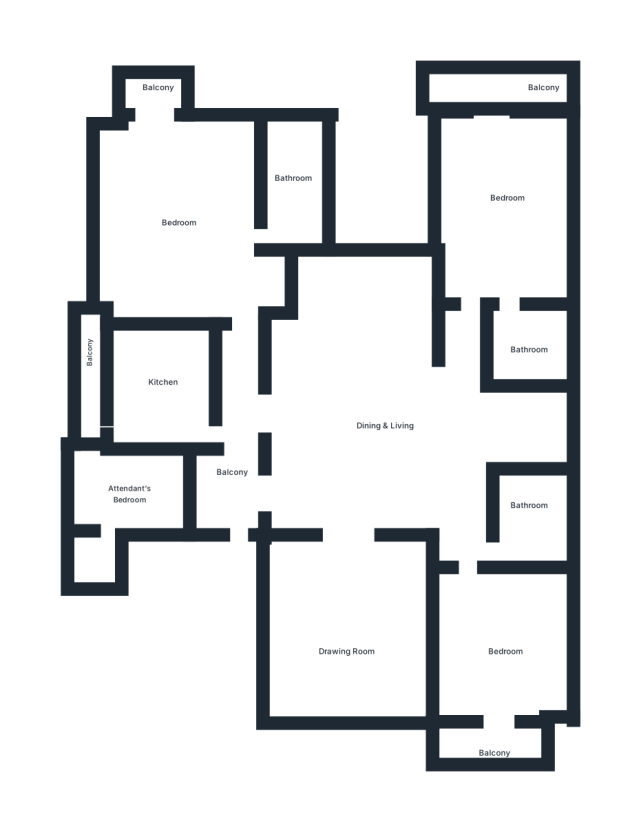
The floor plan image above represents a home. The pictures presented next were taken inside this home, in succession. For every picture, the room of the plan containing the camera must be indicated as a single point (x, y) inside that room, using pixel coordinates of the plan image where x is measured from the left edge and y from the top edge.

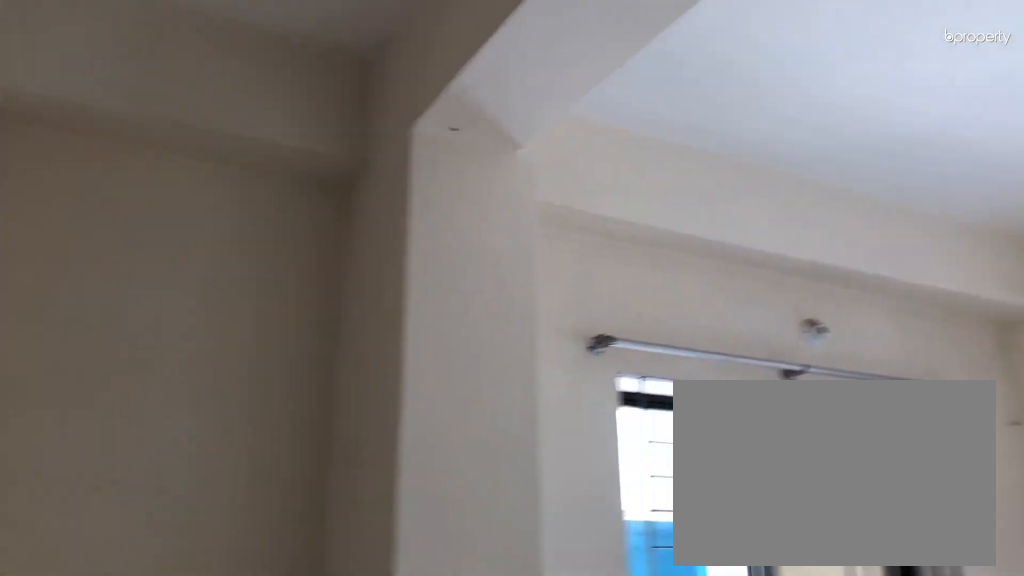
(494, 647)
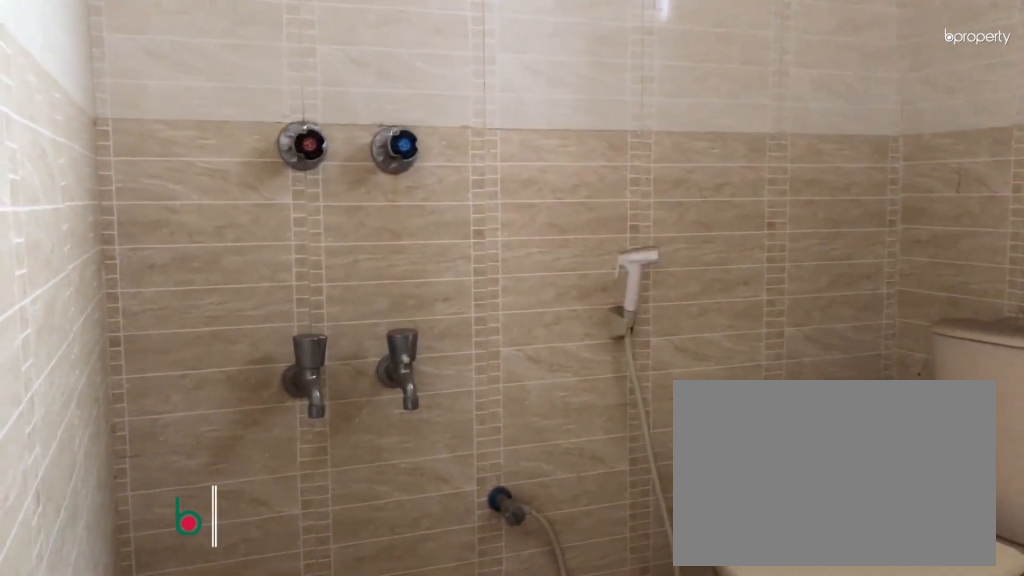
(530, 518)
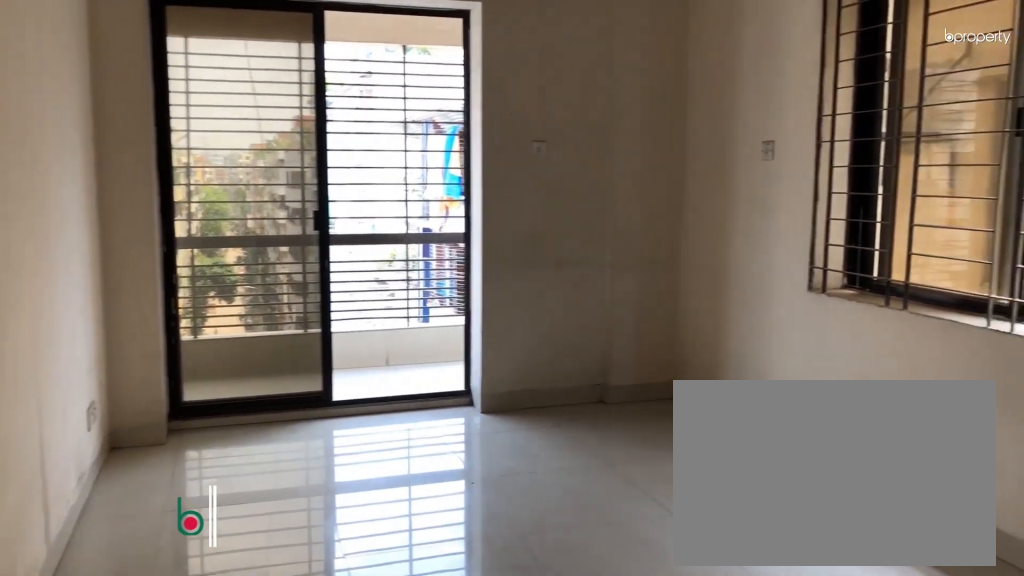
(505, 197)
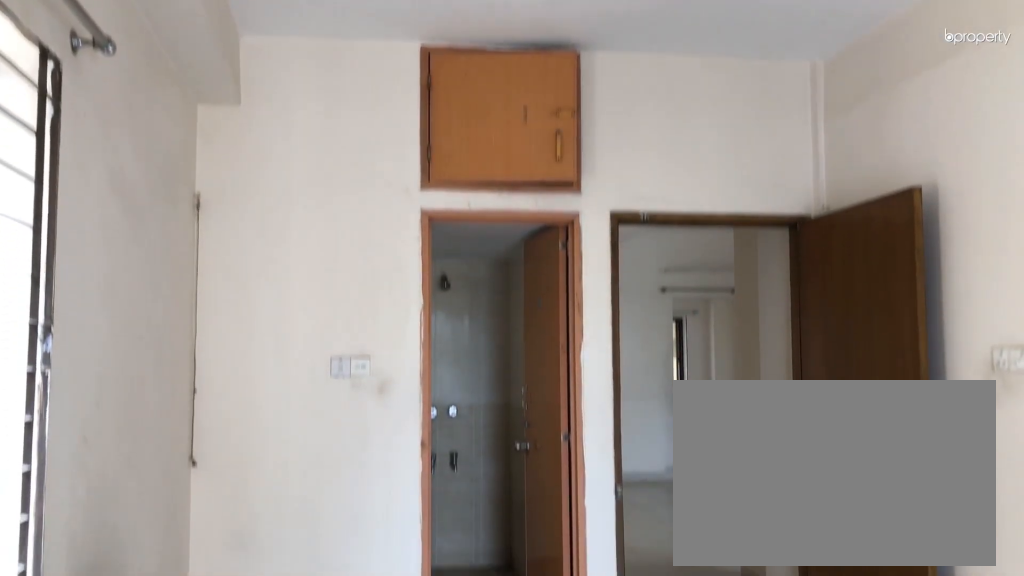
(506, 196)
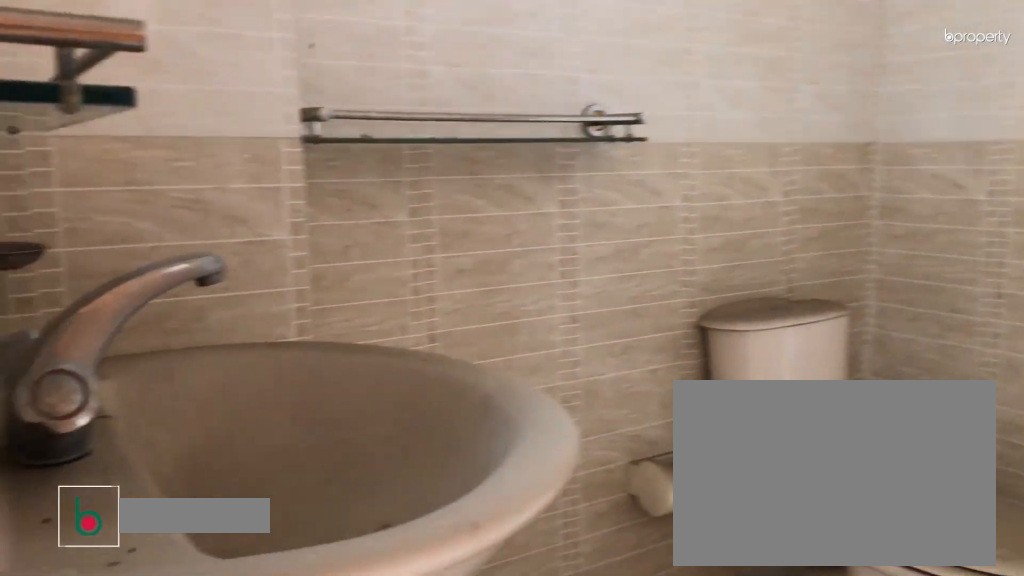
(529, 354)
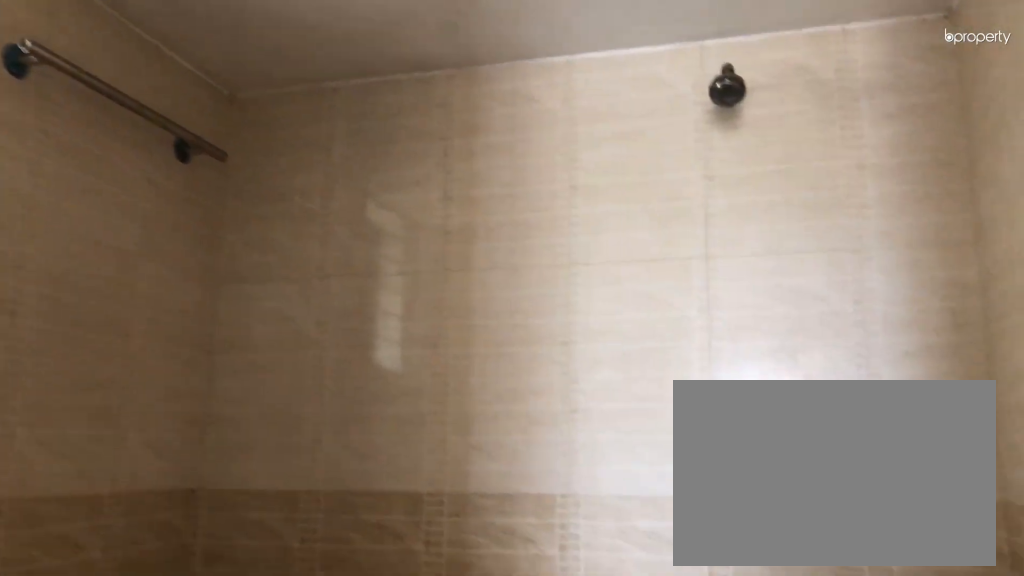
(529, 354)
